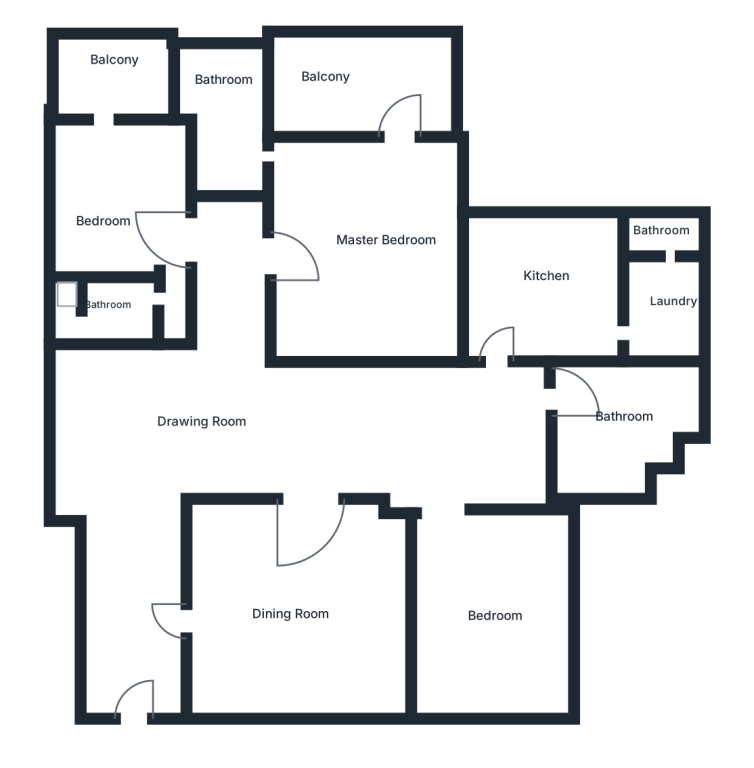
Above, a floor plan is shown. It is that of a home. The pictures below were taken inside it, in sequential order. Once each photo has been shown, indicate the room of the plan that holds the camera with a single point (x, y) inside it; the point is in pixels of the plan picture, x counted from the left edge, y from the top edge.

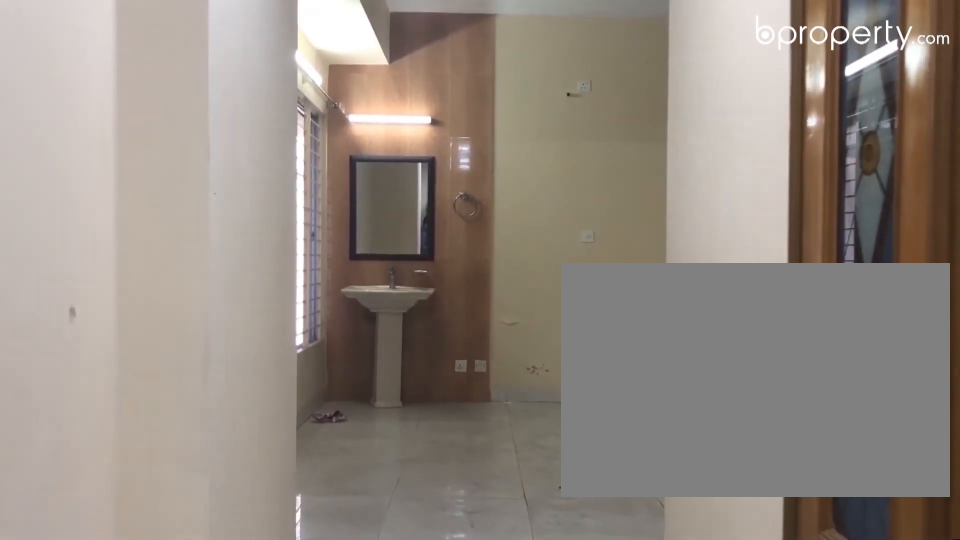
(132, 483)
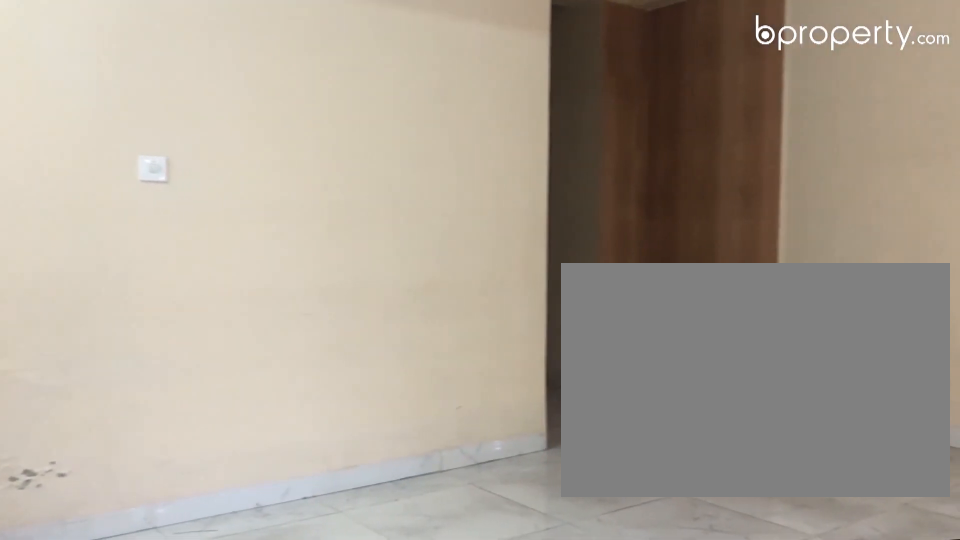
(255, 431)
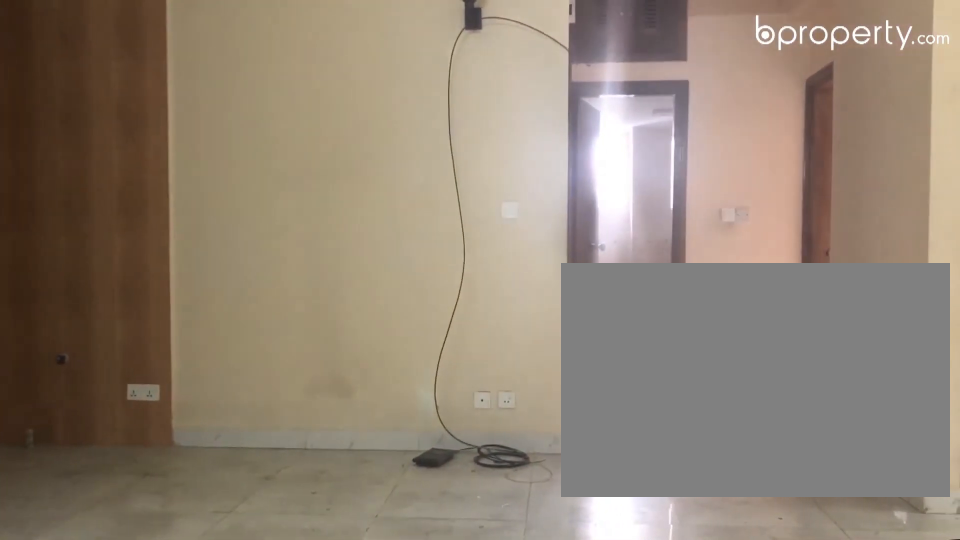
(255, 431)
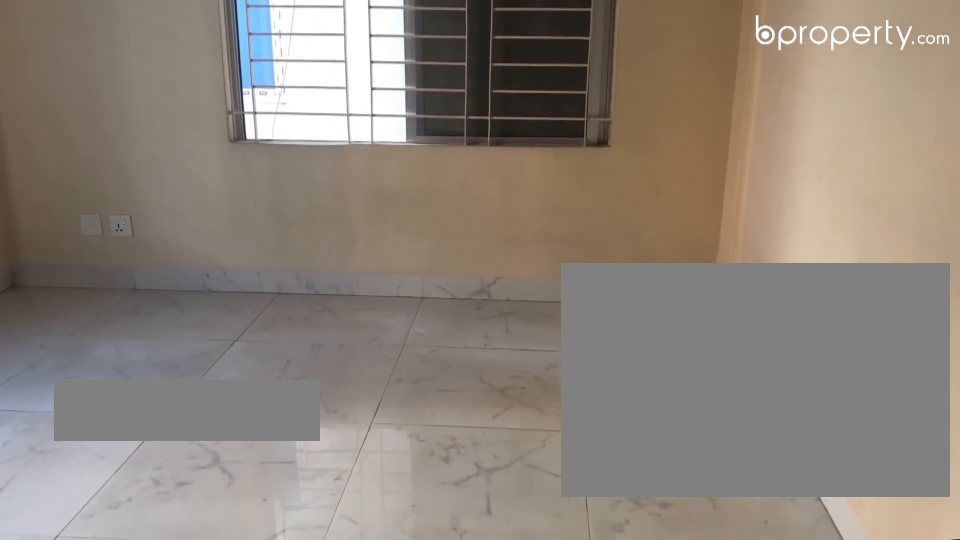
(478, 587)
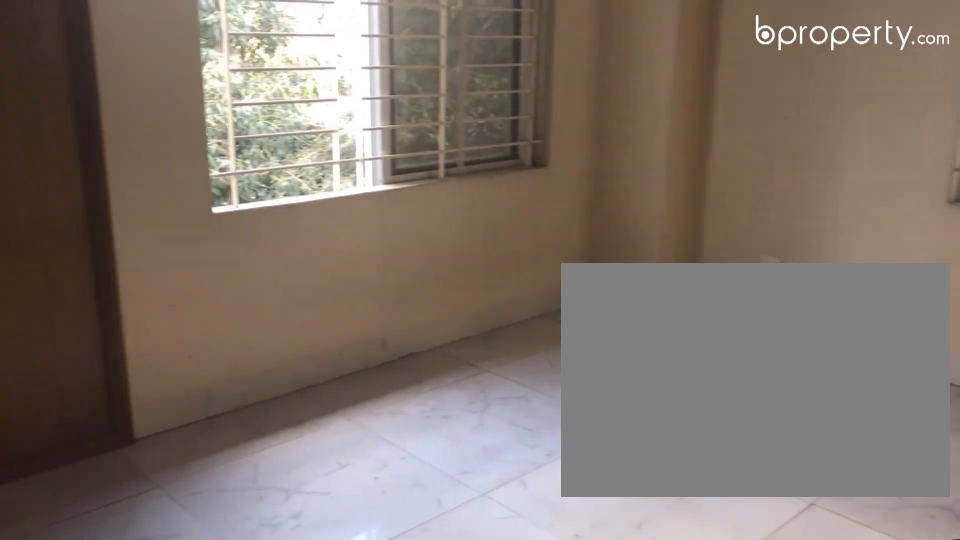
(478, 587)
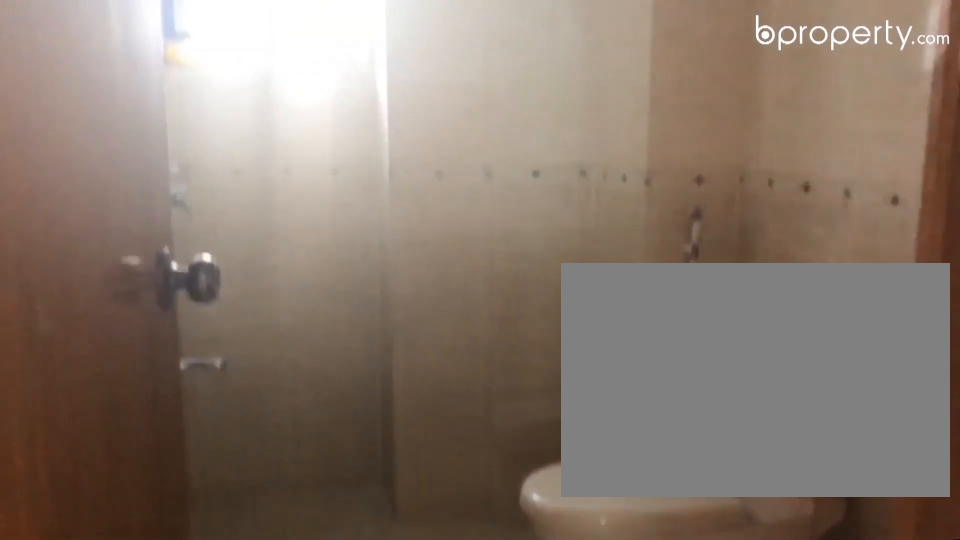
(629, 411)
